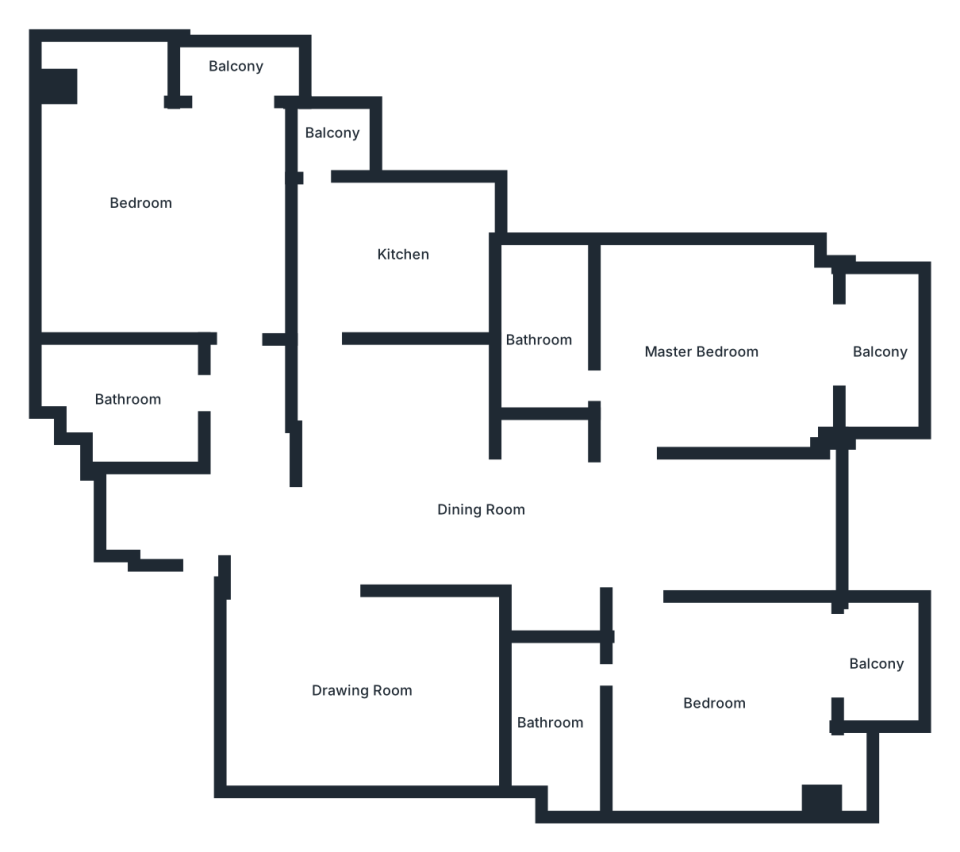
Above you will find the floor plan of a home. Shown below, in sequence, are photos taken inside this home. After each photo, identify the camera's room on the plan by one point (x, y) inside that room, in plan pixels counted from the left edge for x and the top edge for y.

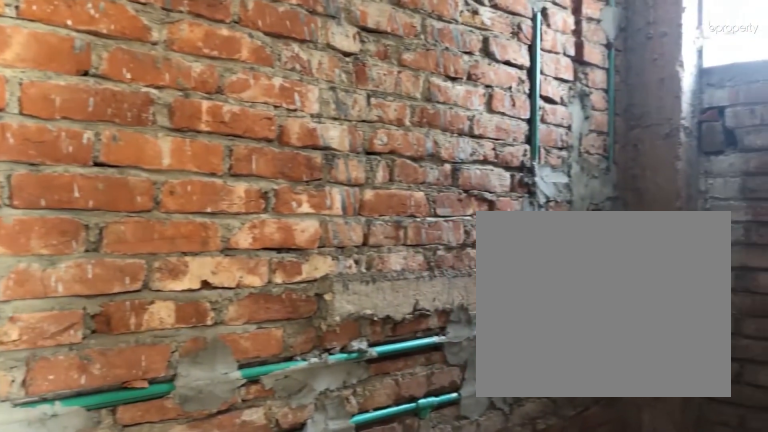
(543, 309)
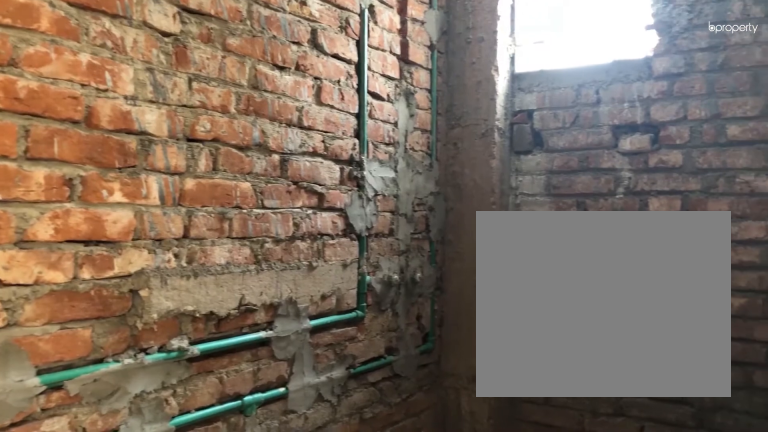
(543, 309)
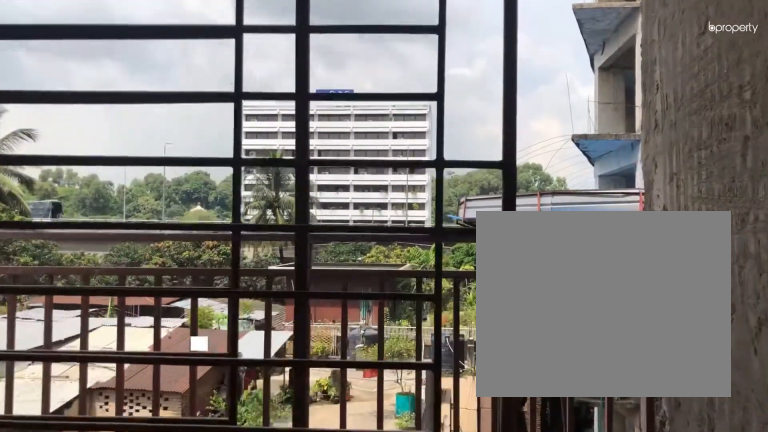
(877, 348)
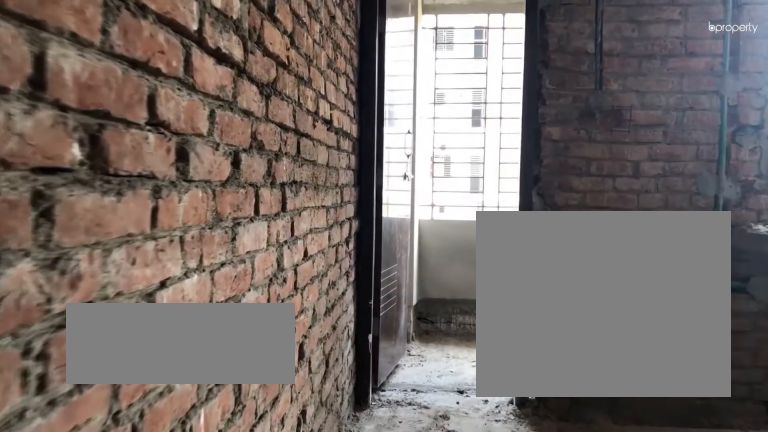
(405, 243)
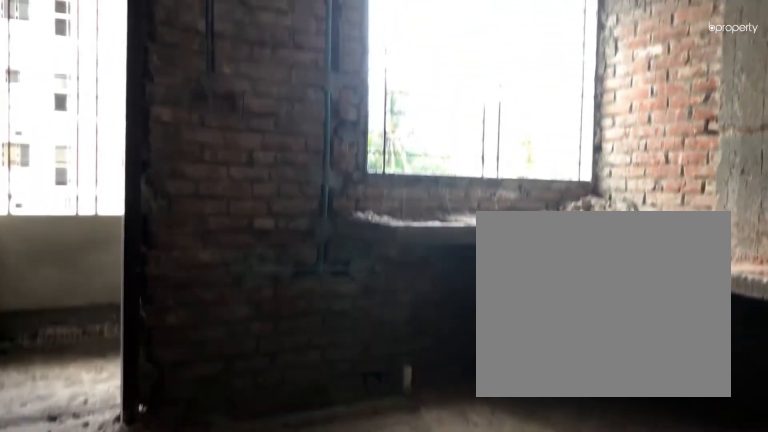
(405, 242)
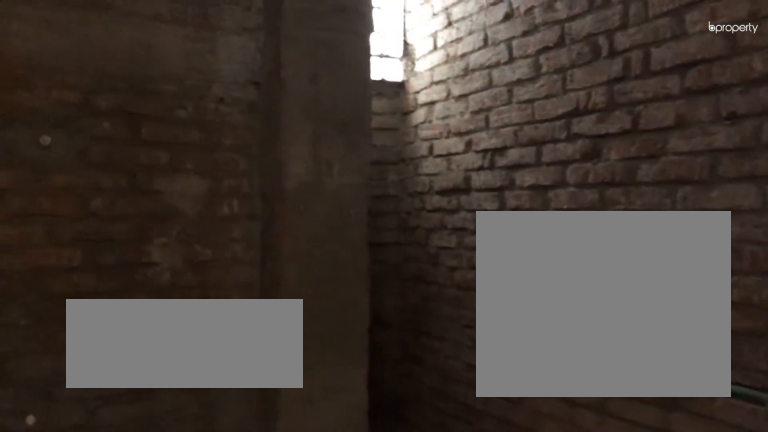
(134, 394)
